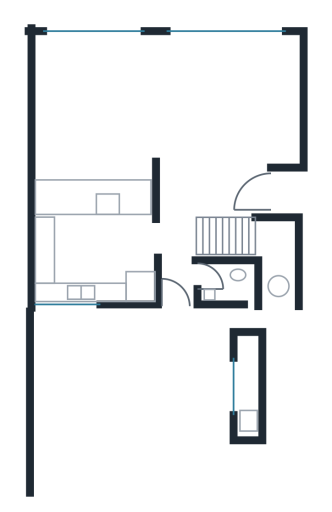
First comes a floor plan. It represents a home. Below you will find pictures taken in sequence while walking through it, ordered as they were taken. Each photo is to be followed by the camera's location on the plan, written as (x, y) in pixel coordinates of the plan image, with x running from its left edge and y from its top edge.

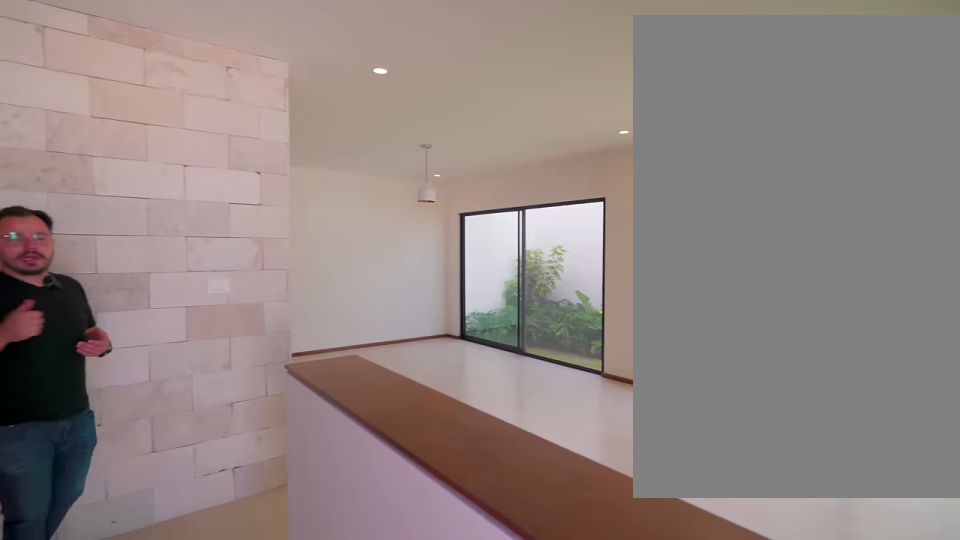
(247, 197)
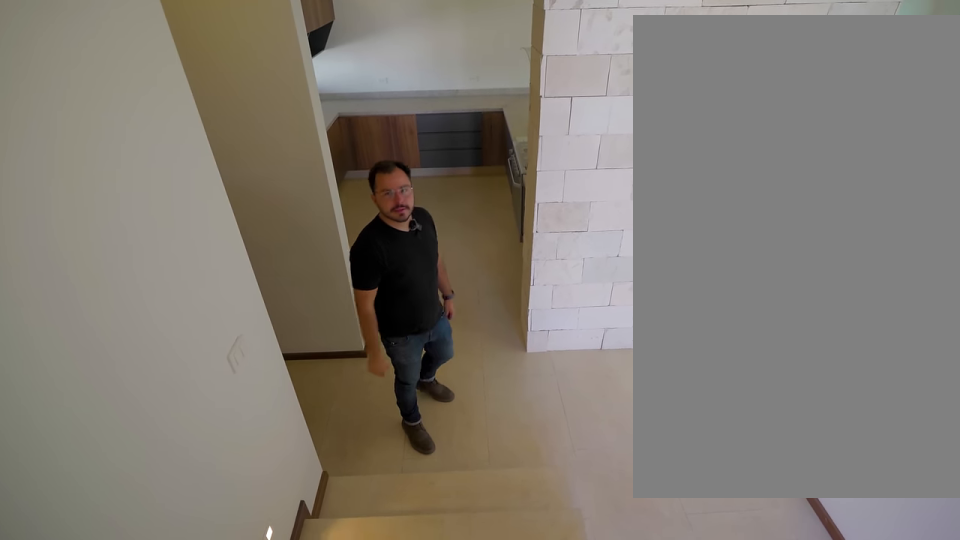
(209, 236)
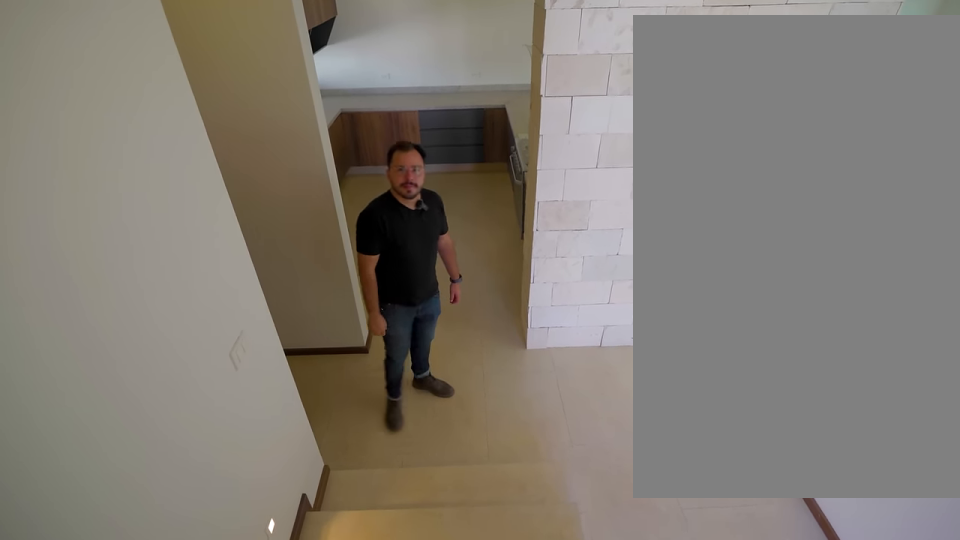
(209, 237)
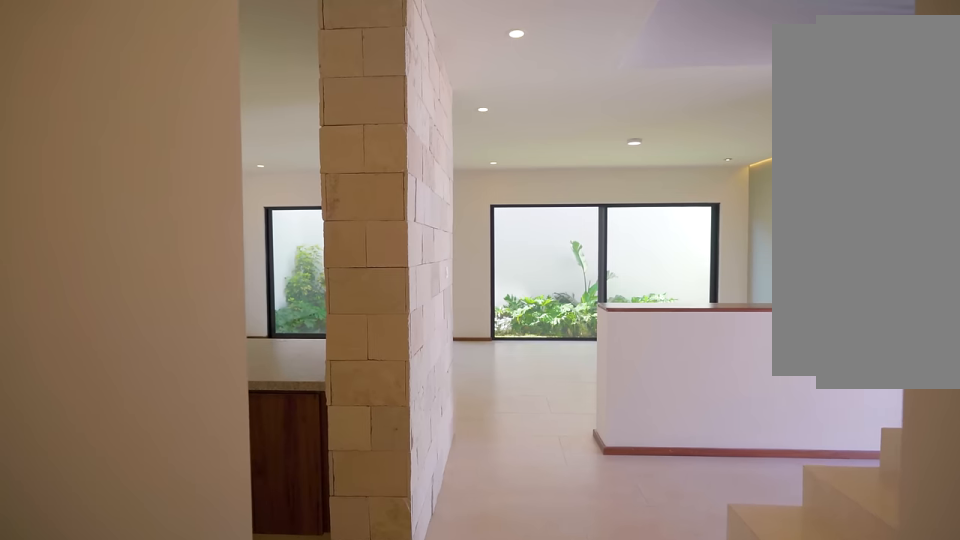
(177, 278)
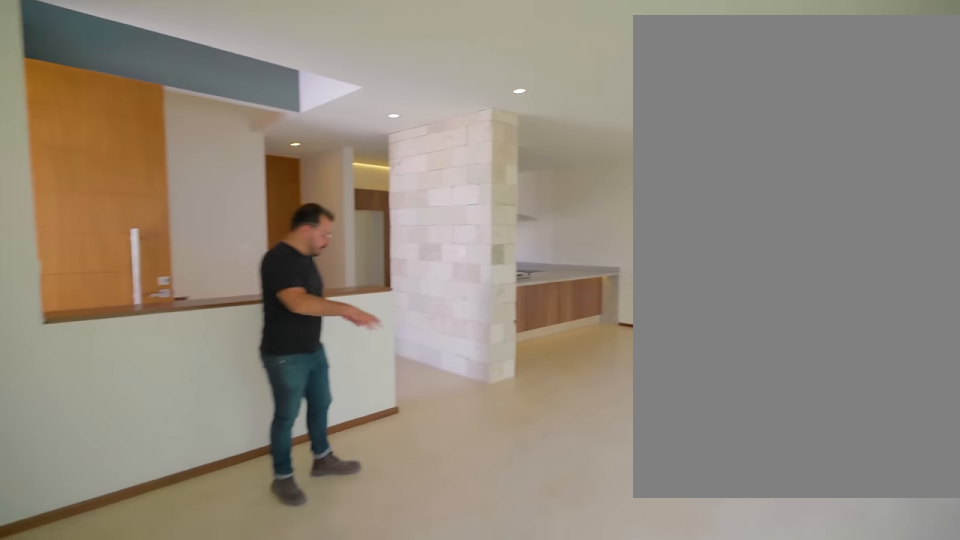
(286, 103)
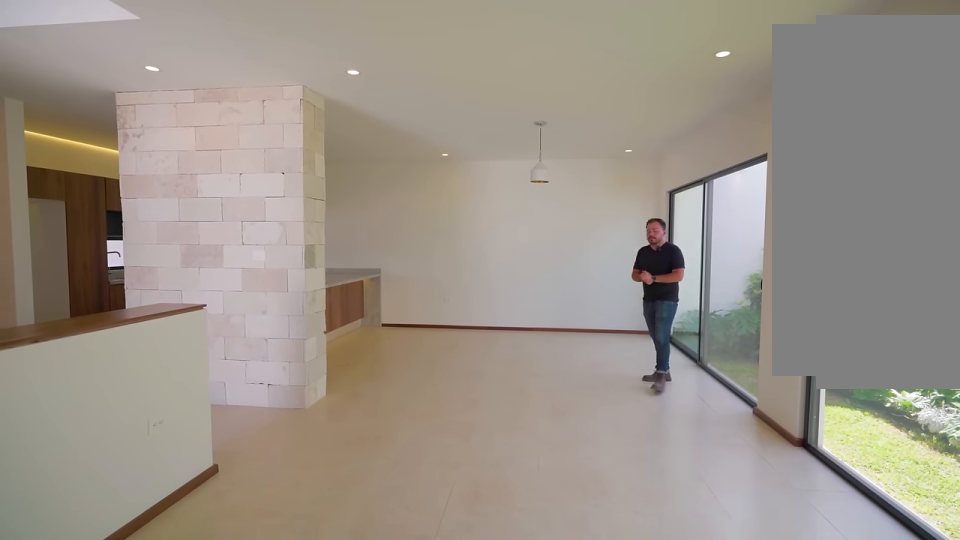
(283, 103)
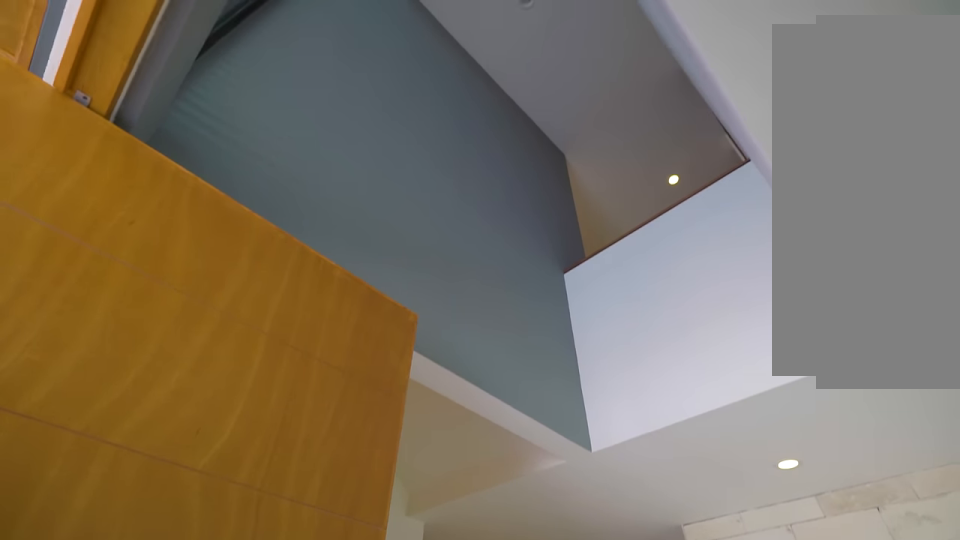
(221, 147)
